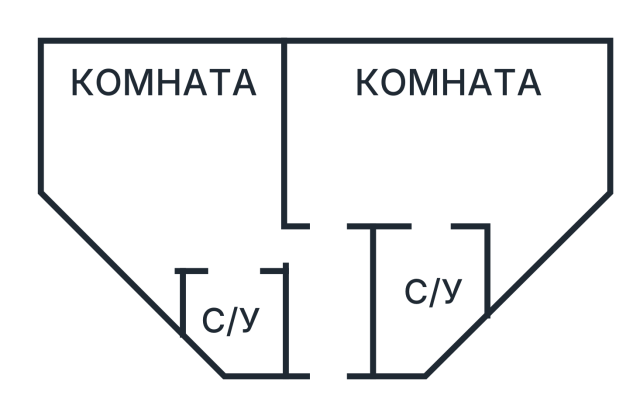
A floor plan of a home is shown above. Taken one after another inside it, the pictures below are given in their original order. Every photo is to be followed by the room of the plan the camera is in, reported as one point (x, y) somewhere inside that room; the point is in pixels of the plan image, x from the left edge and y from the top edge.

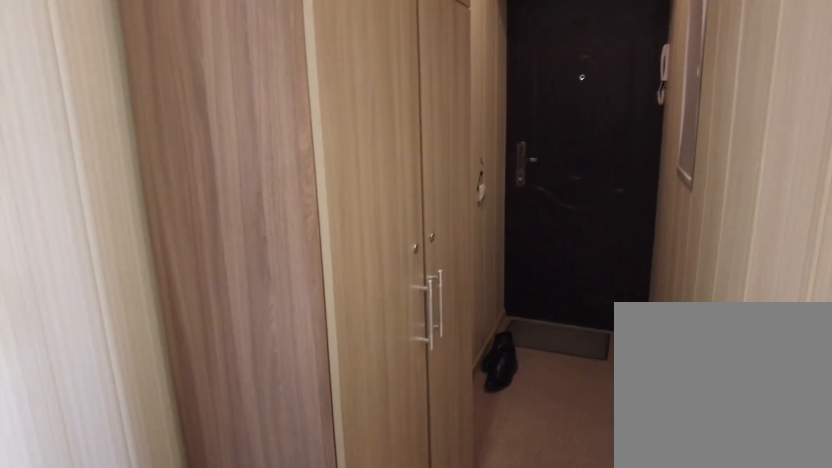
(336, 317)
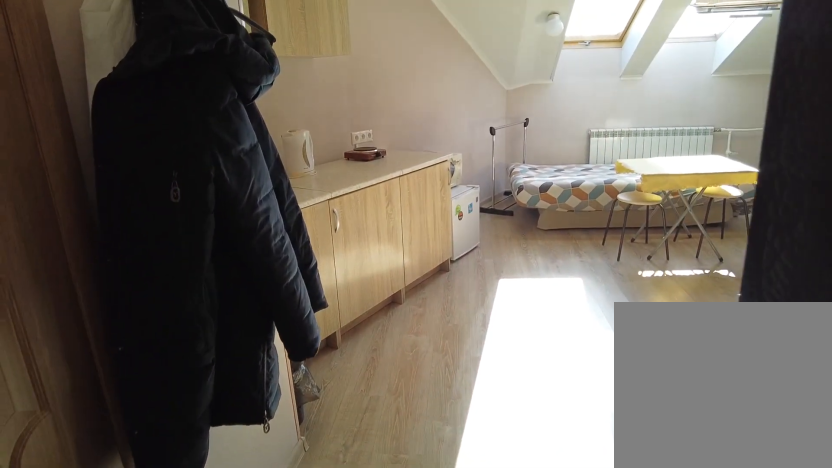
(307, 257)
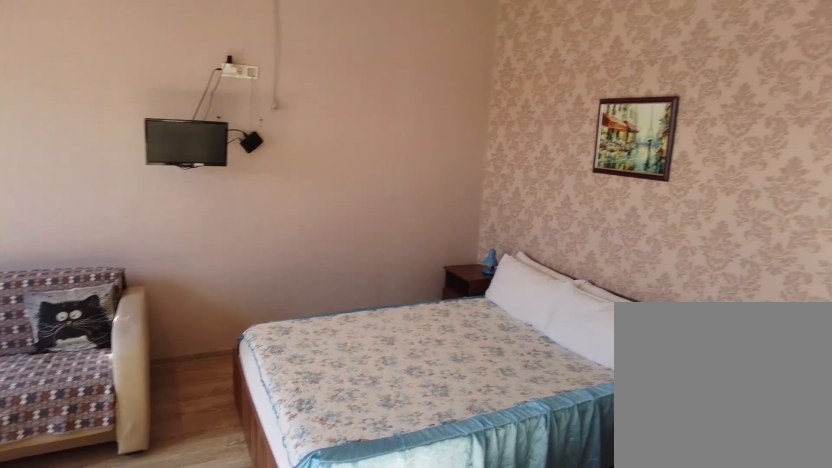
(209, 215)
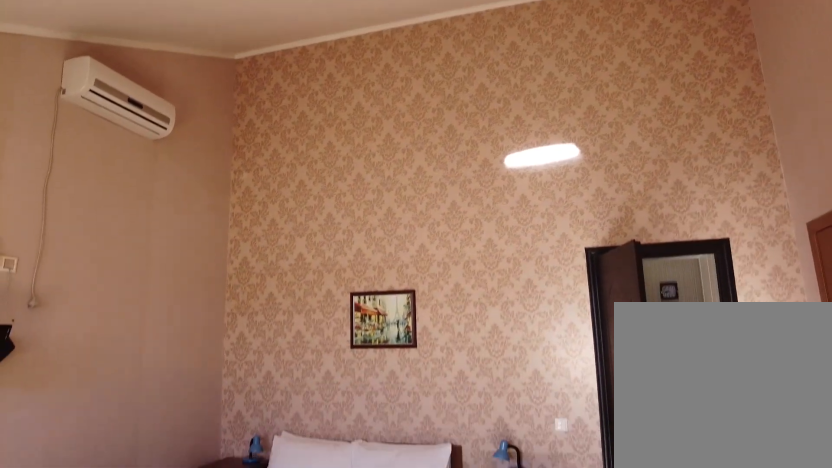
(209, 215)
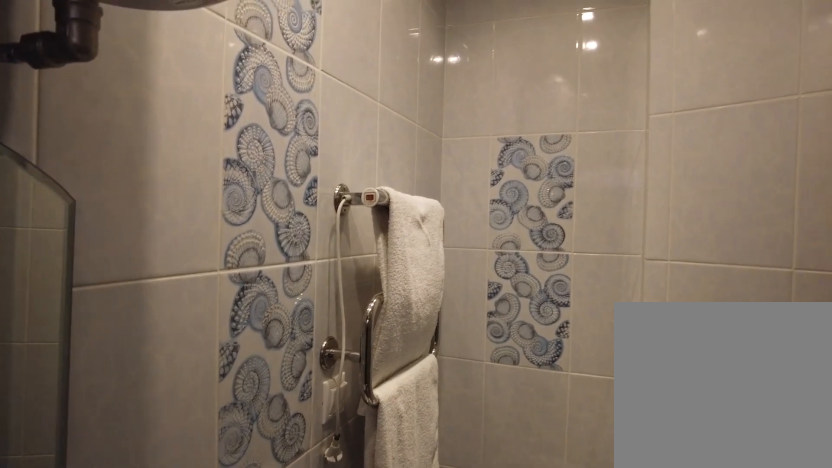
(247, 306)
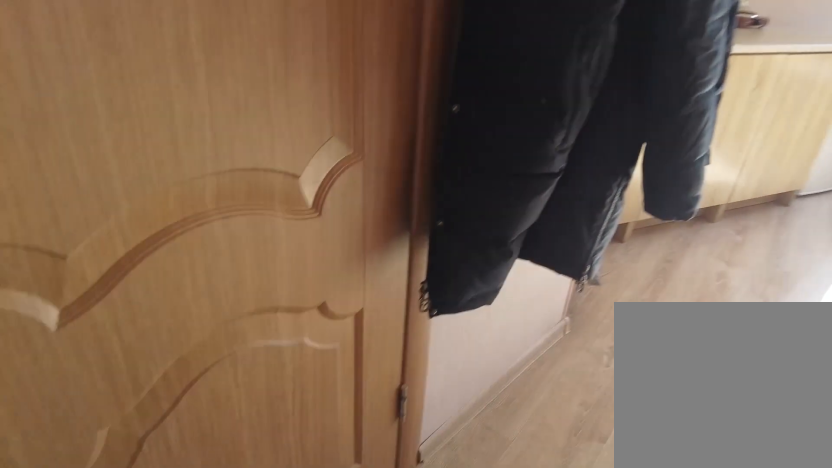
(215, 236)
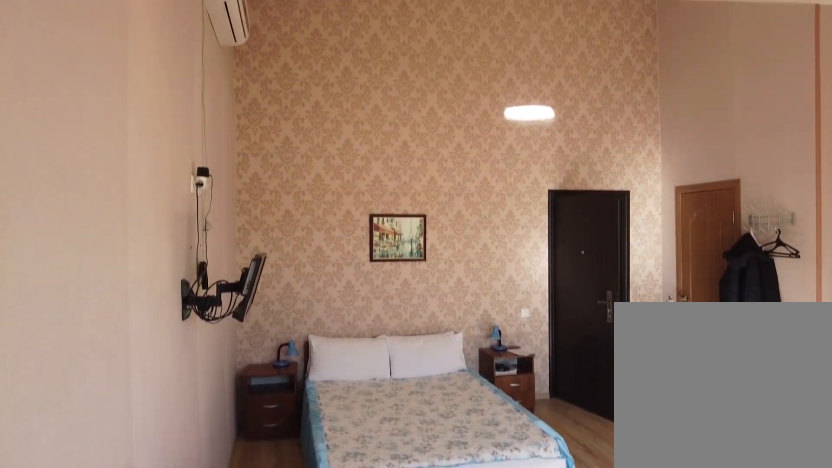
(237, 105)
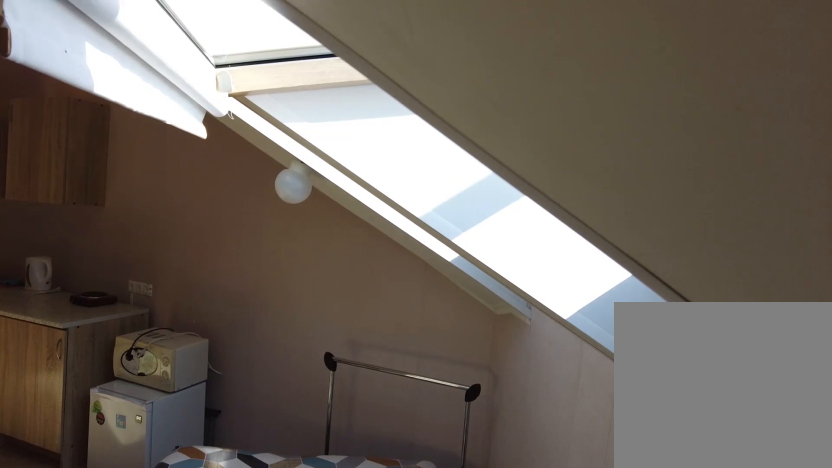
(237, 105)
